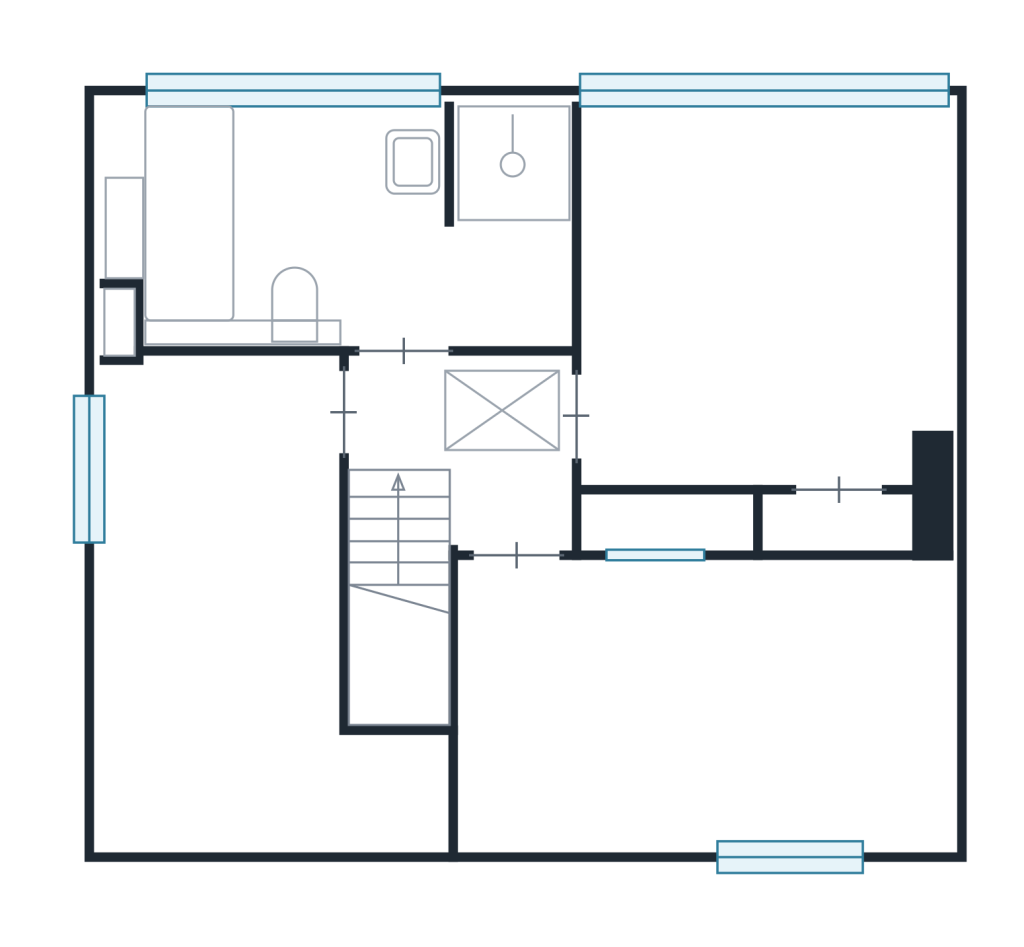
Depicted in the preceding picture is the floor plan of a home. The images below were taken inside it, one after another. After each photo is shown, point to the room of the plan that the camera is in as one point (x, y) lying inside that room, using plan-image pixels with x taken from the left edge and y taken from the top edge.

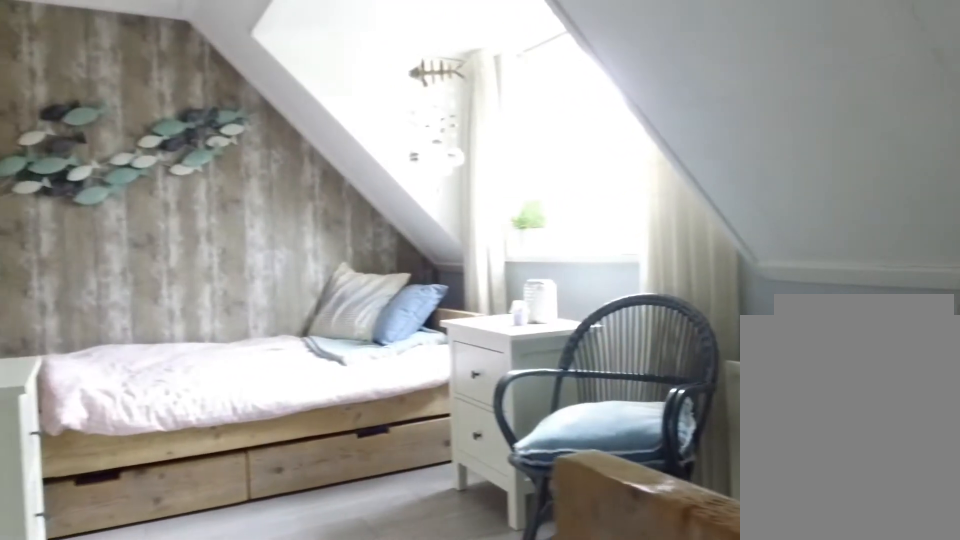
(713, 683)
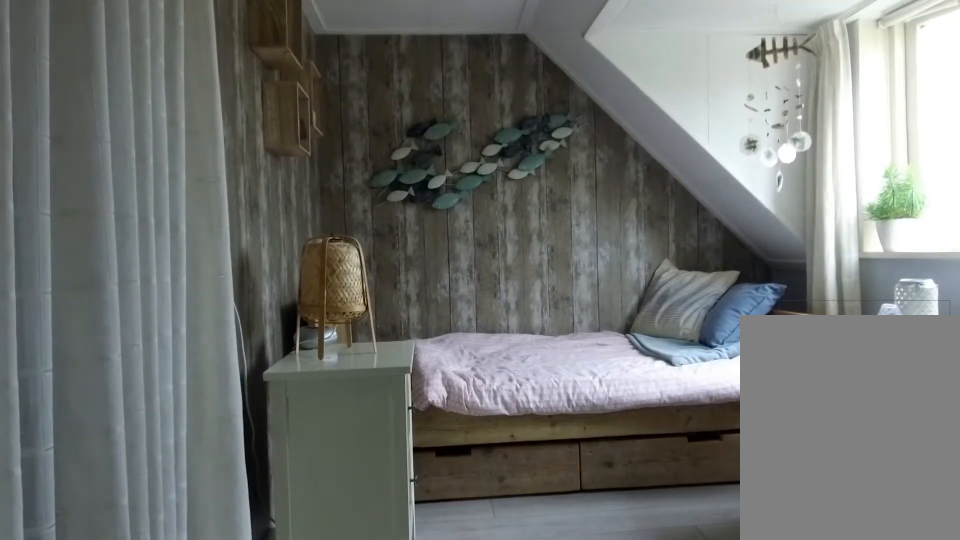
(713, 683)
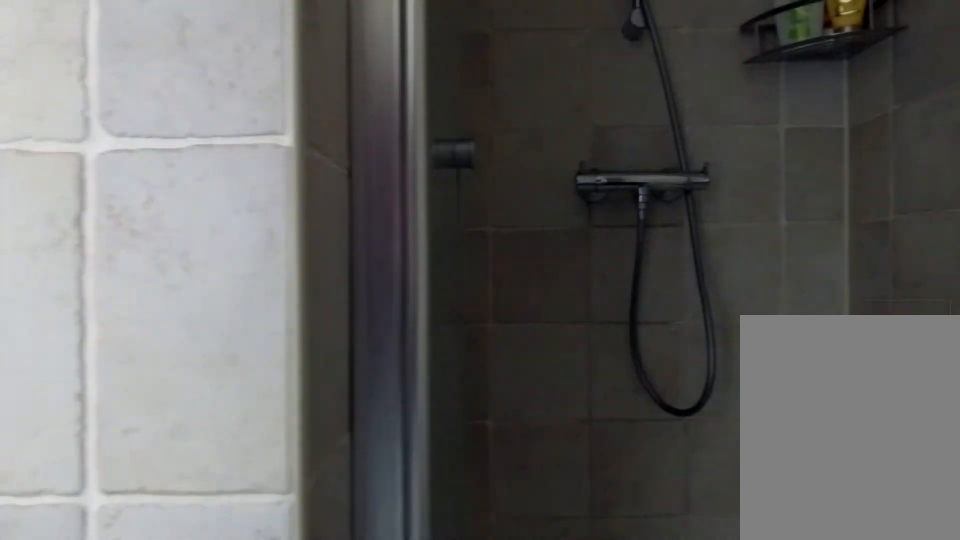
(385, 240)
